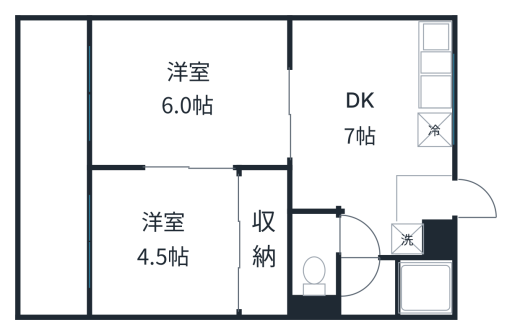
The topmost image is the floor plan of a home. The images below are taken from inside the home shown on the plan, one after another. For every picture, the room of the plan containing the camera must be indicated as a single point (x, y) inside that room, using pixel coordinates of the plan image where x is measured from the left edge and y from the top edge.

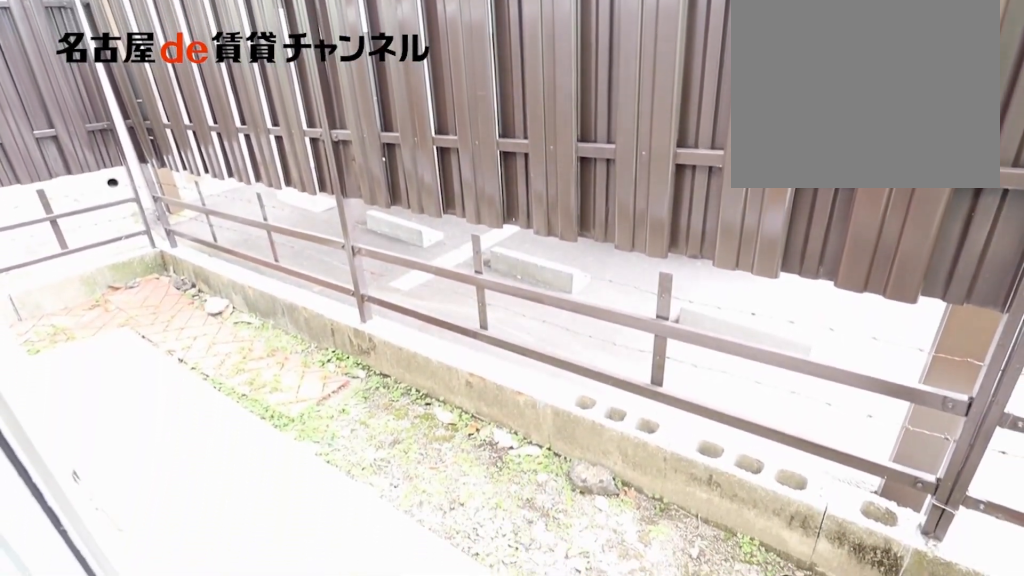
(59, 169)
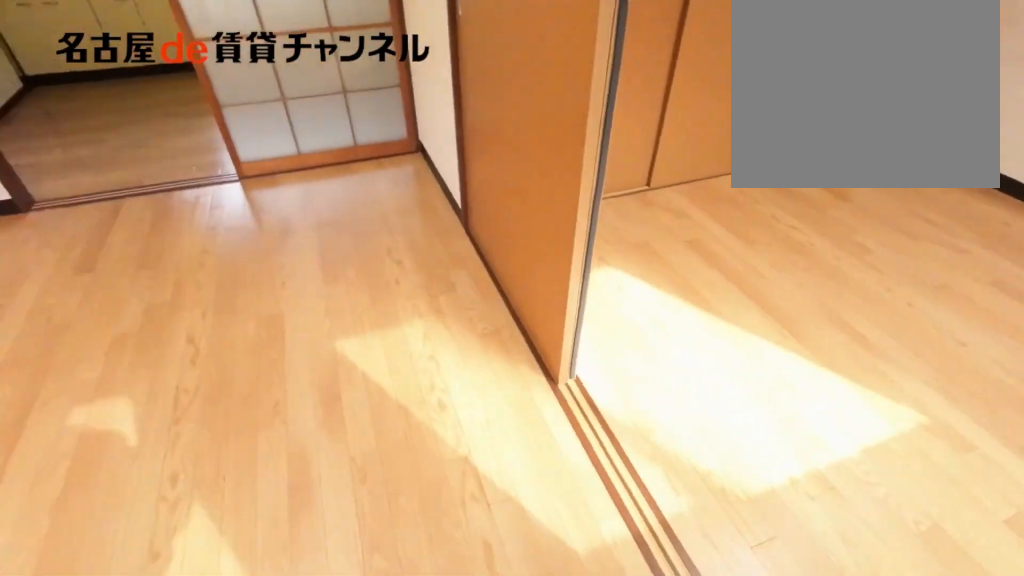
(187, 91)
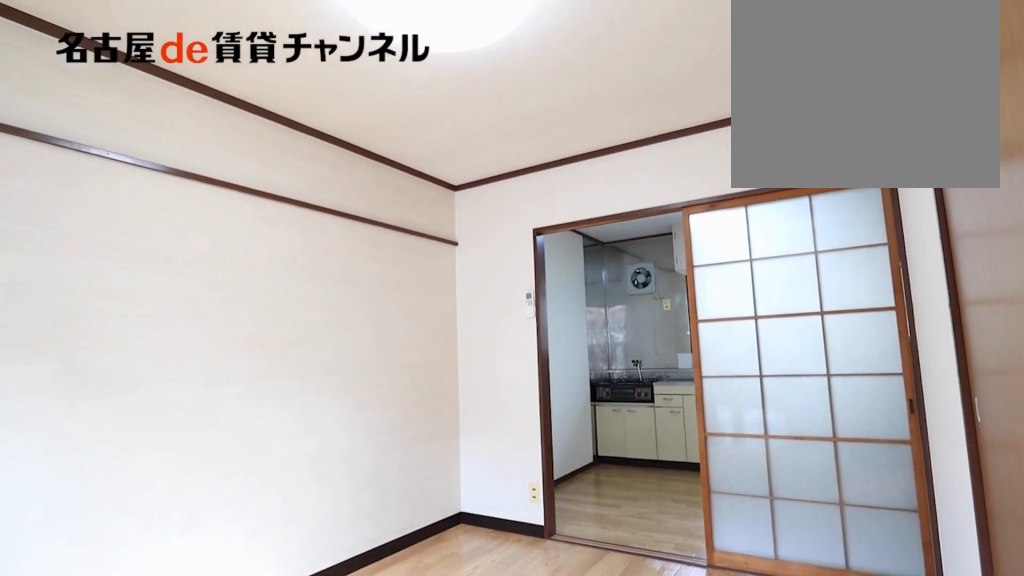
(187, 91)
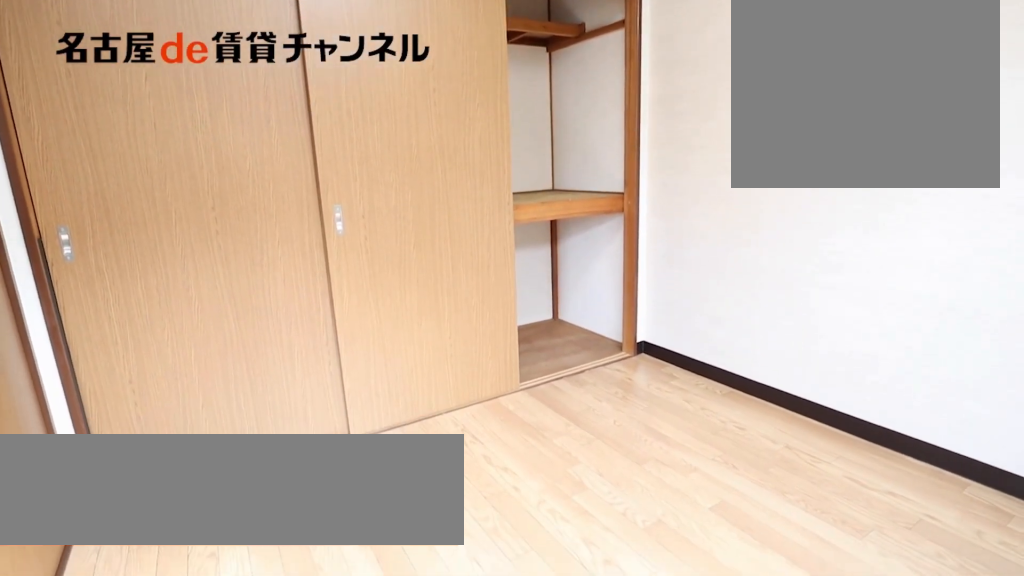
(164, 244)
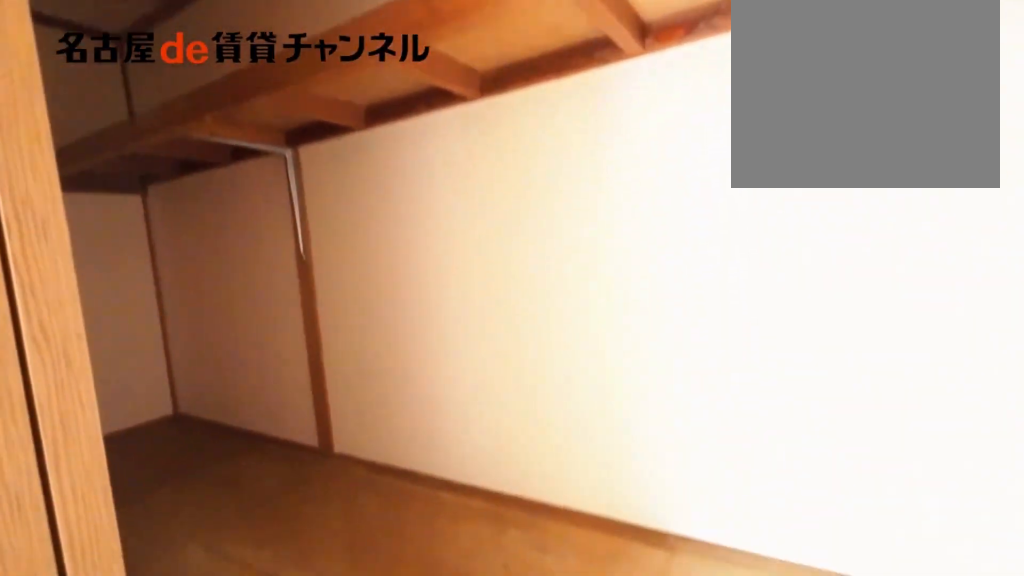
(263, 243)
